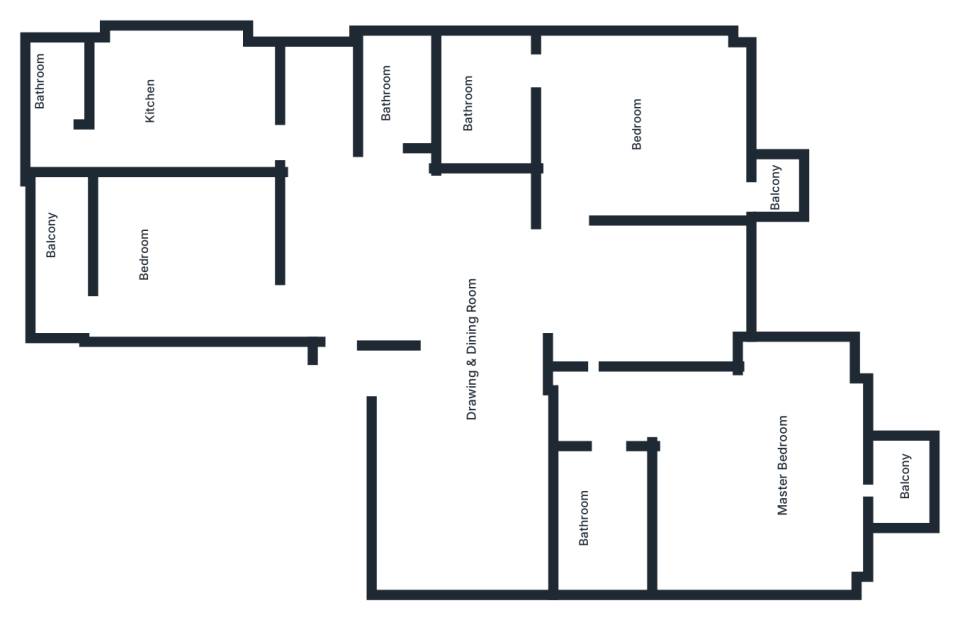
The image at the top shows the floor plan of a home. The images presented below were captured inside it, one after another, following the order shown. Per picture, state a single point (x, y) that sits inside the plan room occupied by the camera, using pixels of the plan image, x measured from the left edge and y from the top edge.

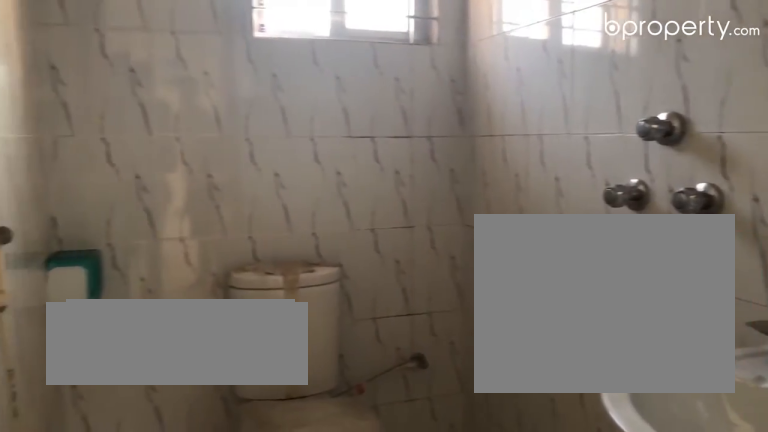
(394, 85)
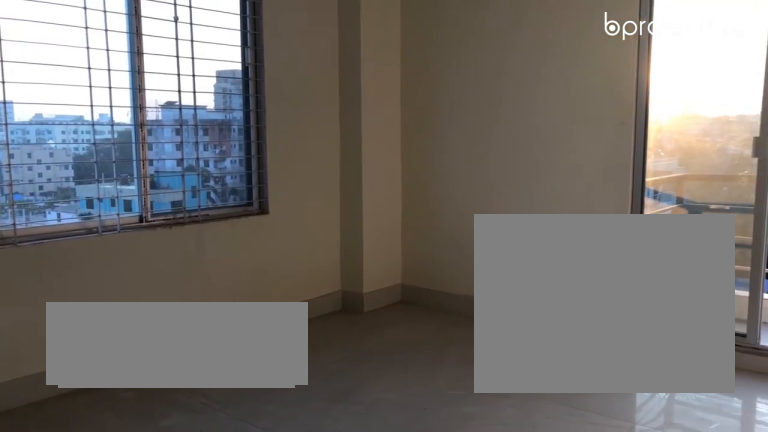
(648, 107)
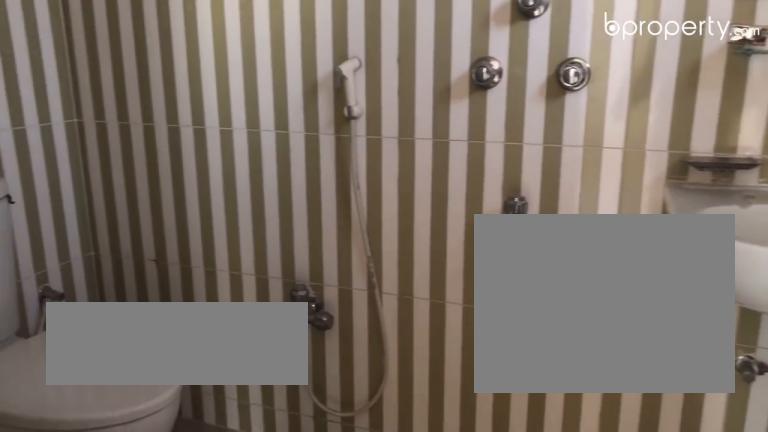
(474, 102)
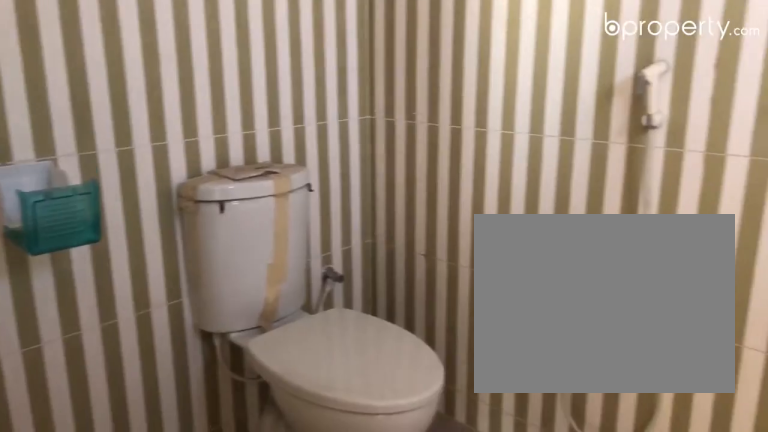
(474, 102)
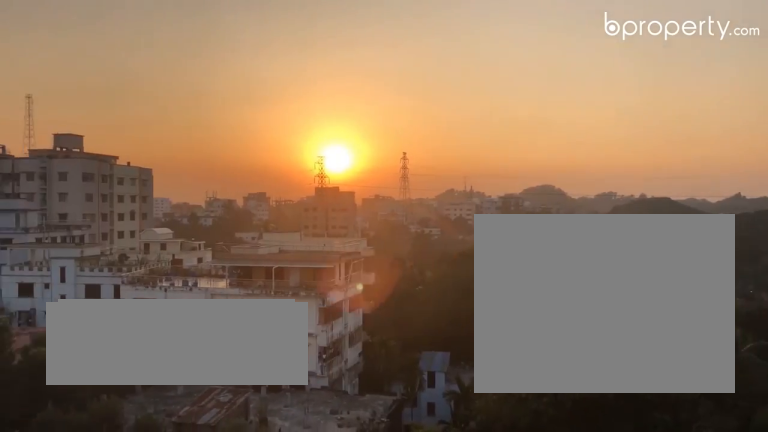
(769, 182)
